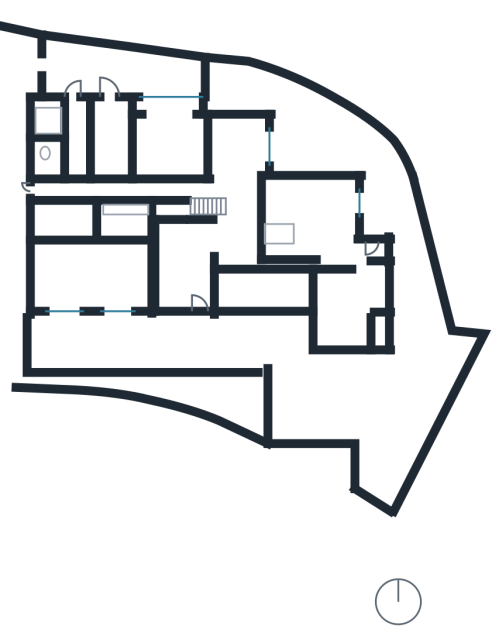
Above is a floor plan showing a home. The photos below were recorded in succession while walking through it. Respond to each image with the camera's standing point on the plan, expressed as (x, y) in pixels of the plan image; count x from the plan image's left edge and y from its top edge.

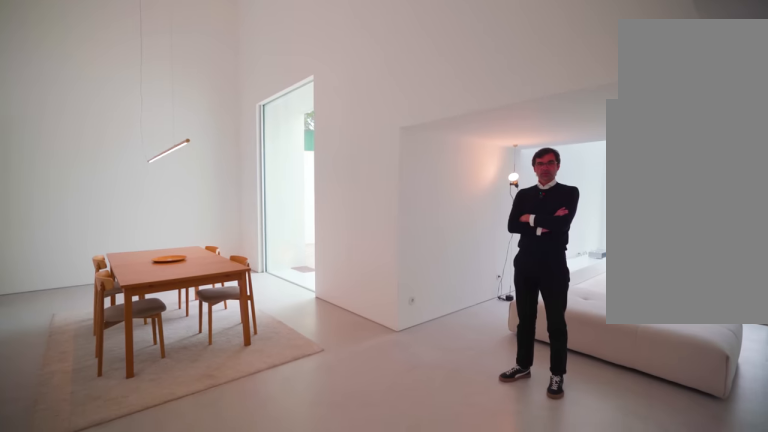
(234, 214)
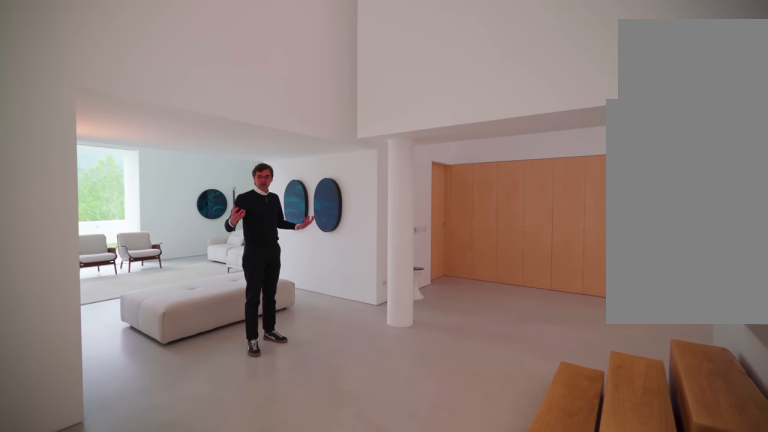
(234, 189)
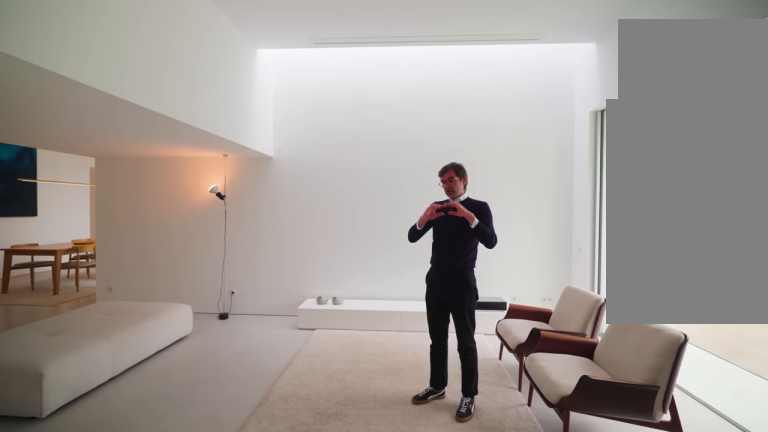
(341, 227)
